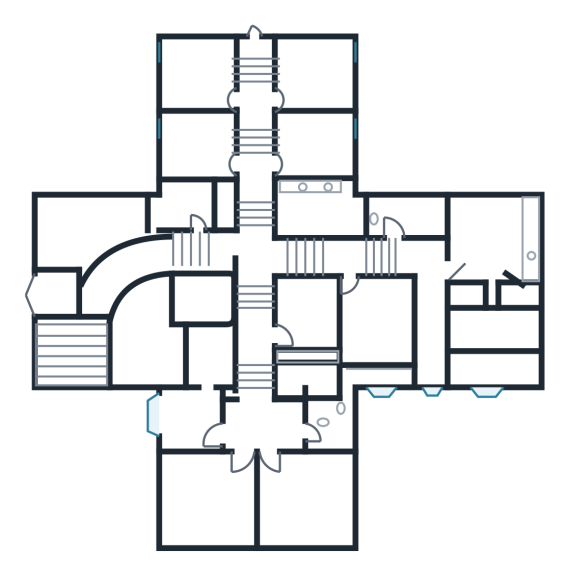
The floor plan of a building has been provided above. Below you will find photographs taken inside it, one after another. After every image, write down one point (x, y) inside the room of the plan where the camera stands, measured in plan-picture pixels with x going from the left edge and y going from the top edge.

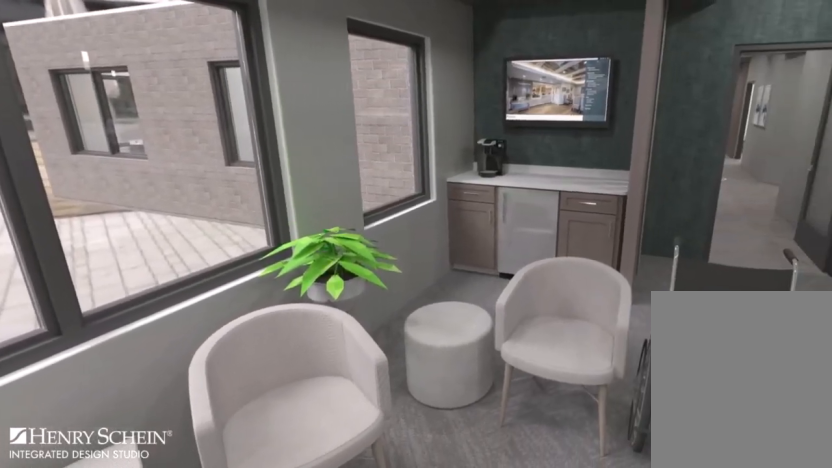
(103, 246)
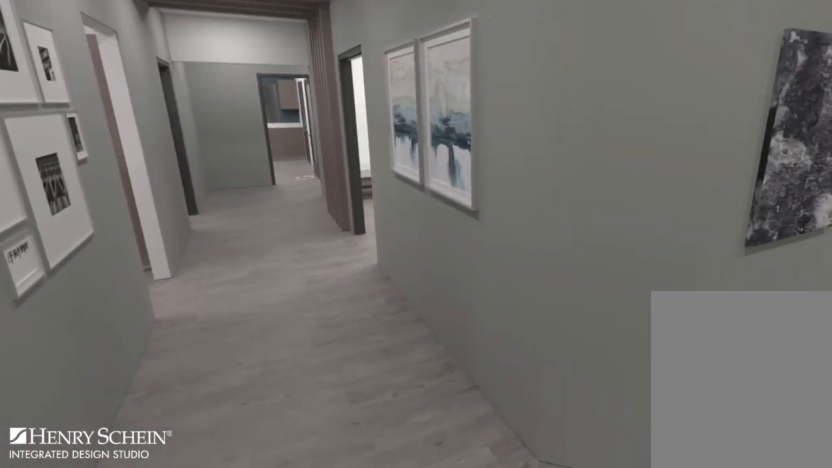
(258, 255)
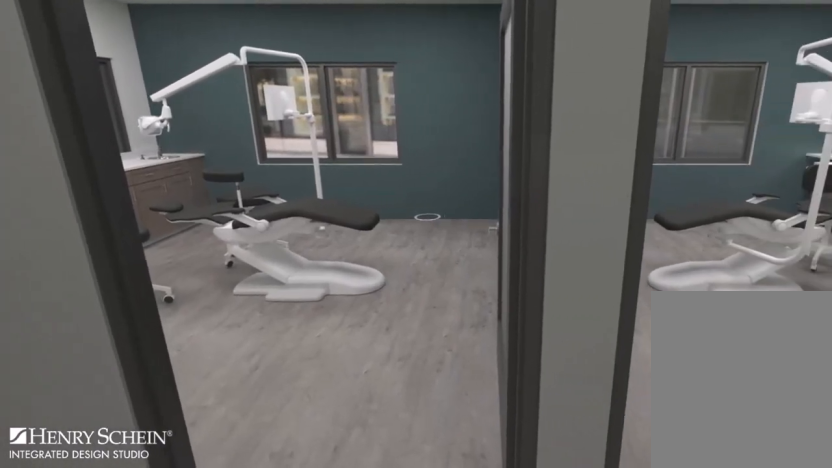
(264, 423)
